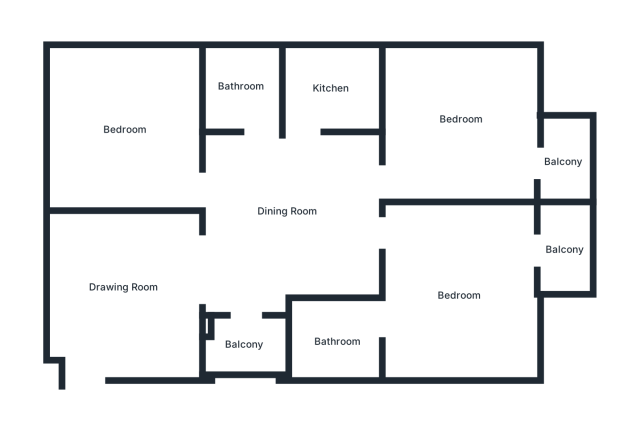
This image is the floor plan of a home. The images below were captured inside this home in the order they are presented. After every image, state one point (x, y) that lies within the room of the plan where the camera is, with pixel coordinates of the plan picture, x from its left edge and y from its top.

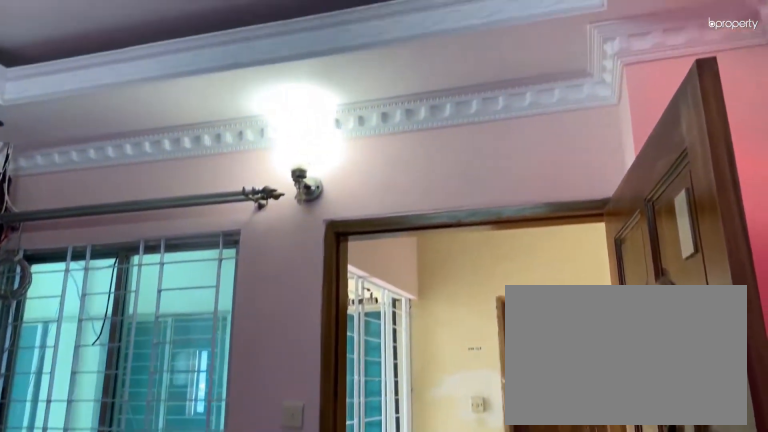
(122, 288)
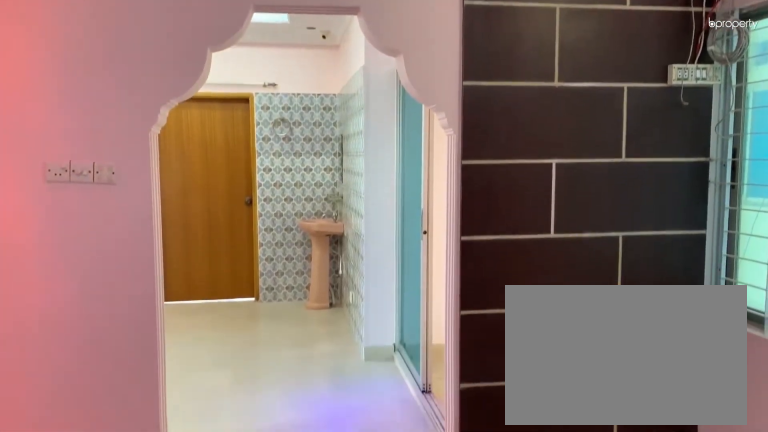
(122, 288)
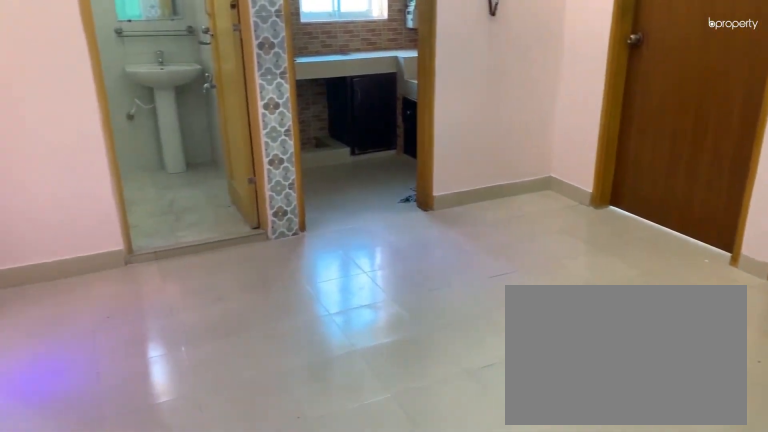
(285, 210)
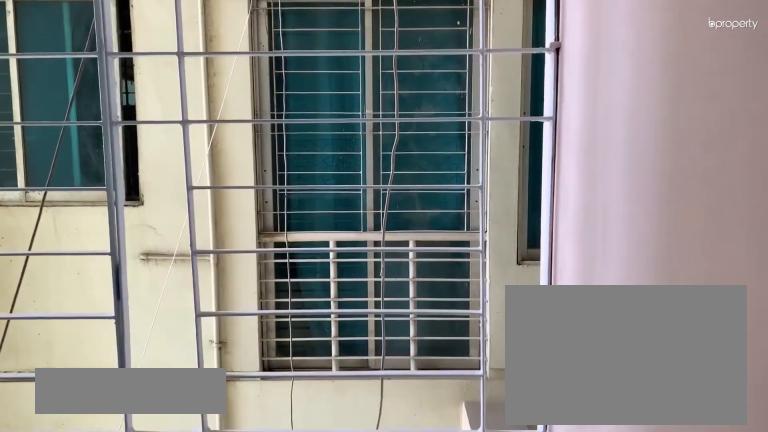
(245, 349)
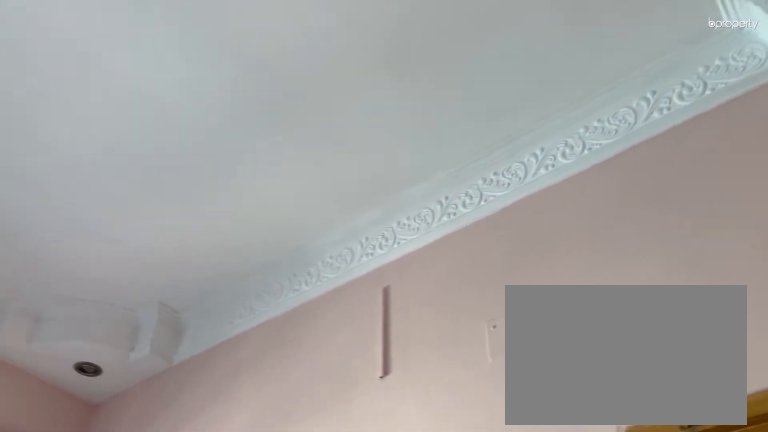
(127, 127)
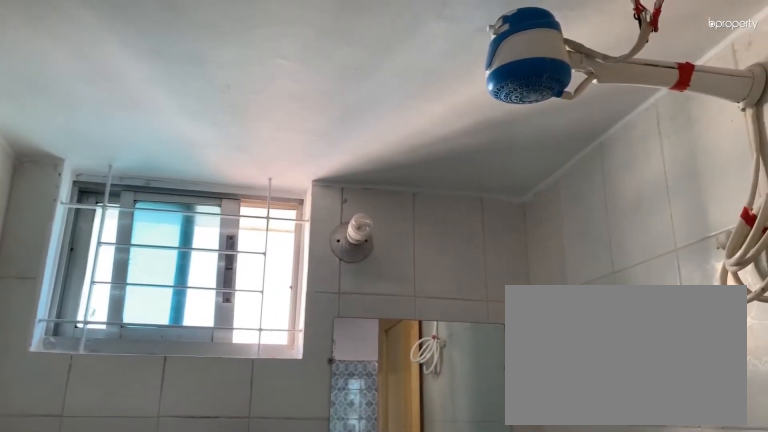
(239, 87)
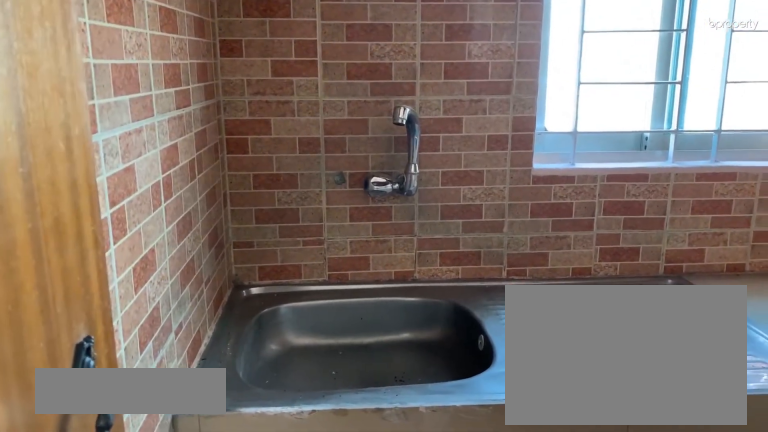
(328, 88)
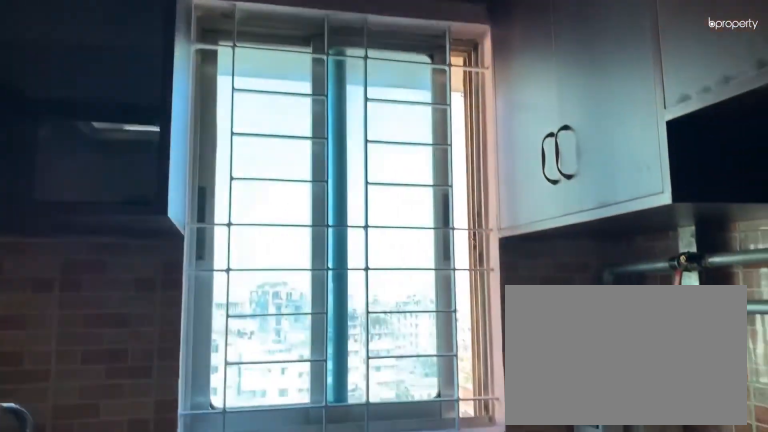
(328, 87)
